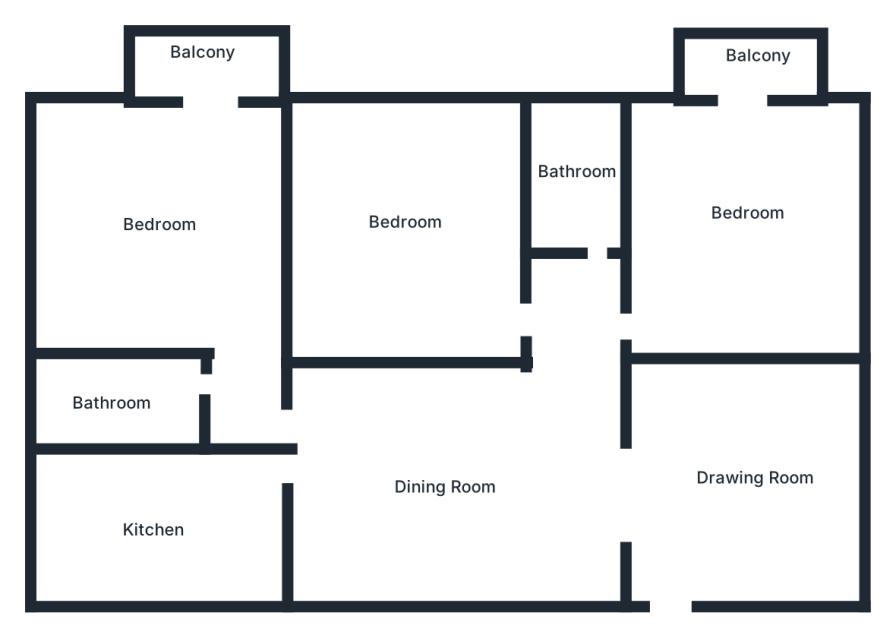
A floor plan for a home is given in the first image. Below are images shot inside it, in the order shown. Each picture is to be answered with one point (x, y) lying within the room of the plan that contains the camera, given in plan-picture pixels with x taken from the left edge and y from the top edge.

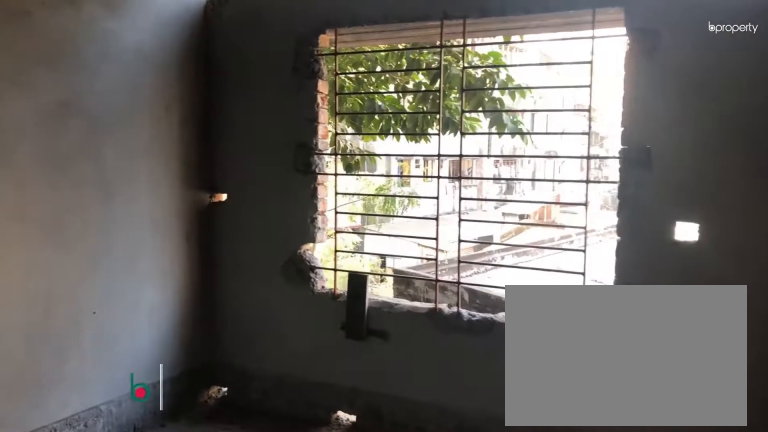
(503, 311)
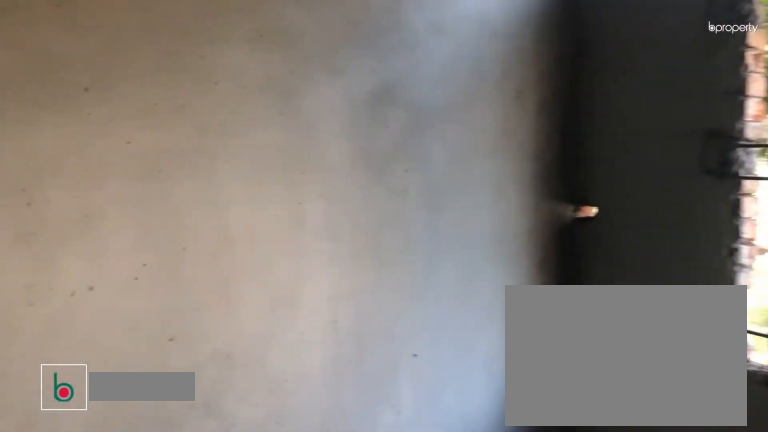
(407, 226)
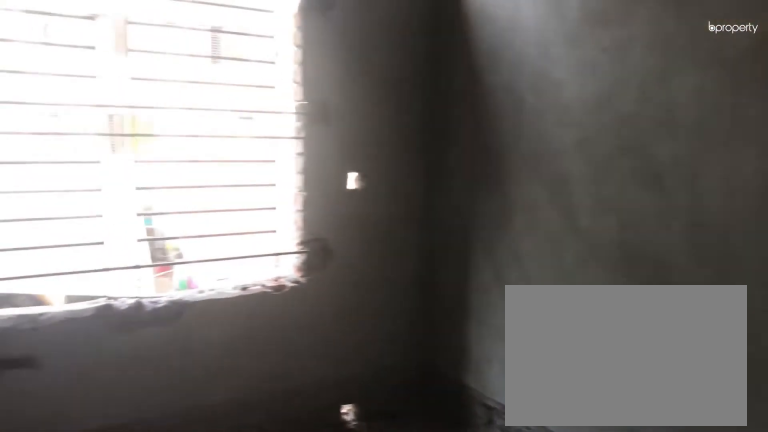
(407, 228)
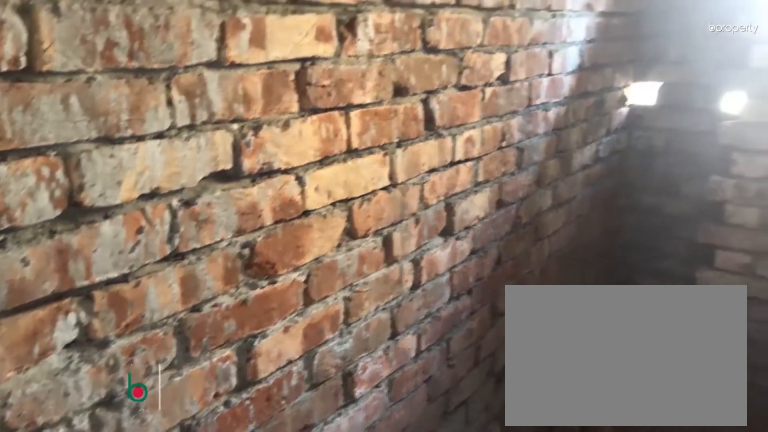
(574, 172)
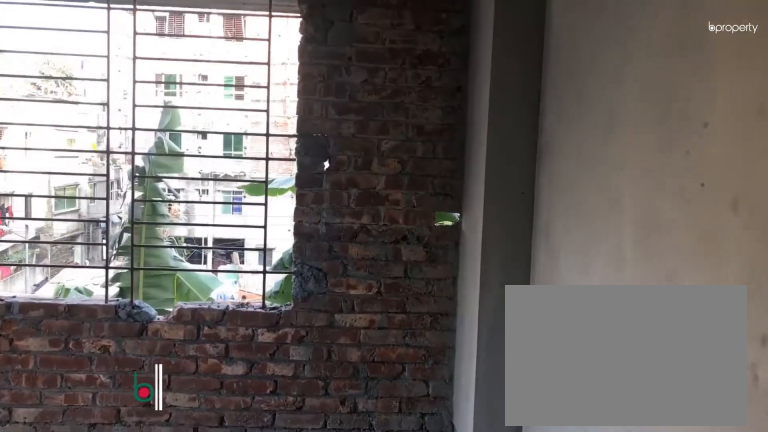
(737, 224)
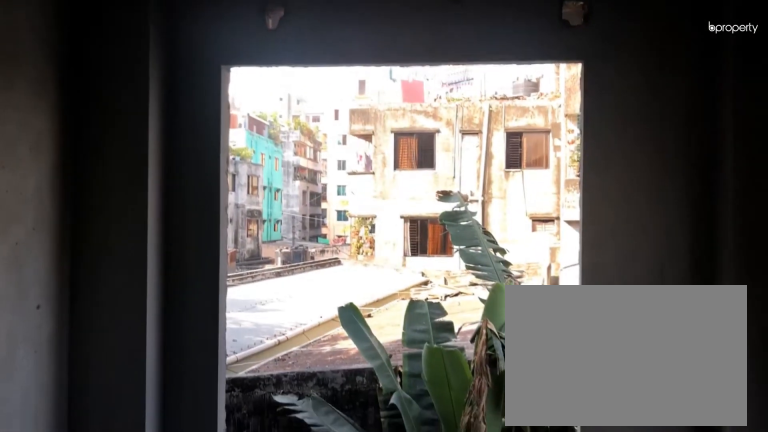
(737, 219)
